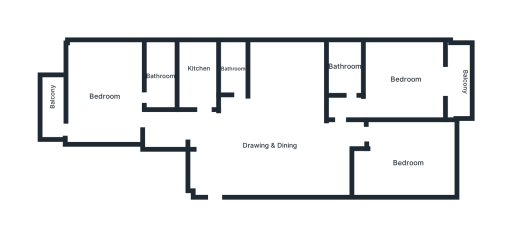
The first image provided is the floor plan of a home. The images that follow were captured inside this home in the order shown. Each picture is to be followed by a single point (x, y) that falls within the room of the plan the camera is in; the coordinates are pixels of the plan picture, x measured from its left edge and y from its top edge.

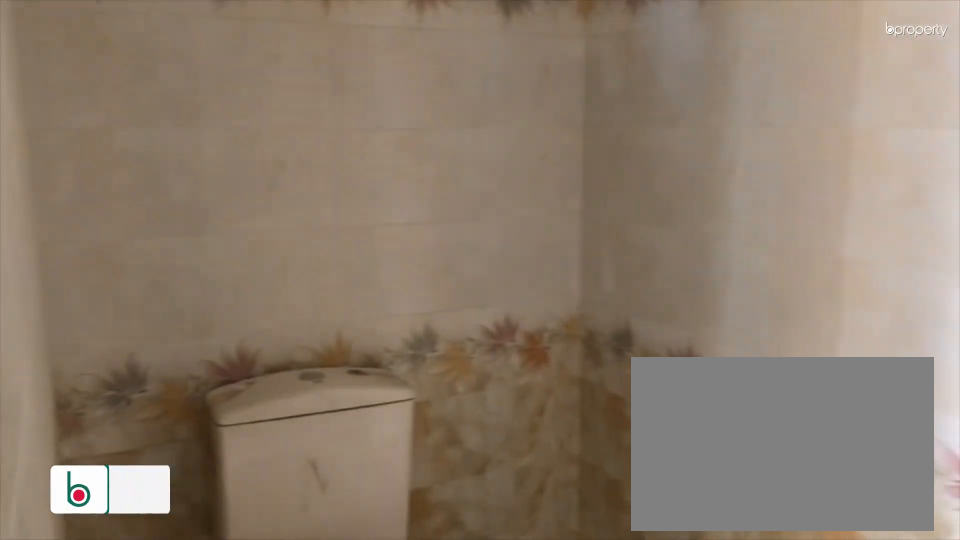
(162, 73)
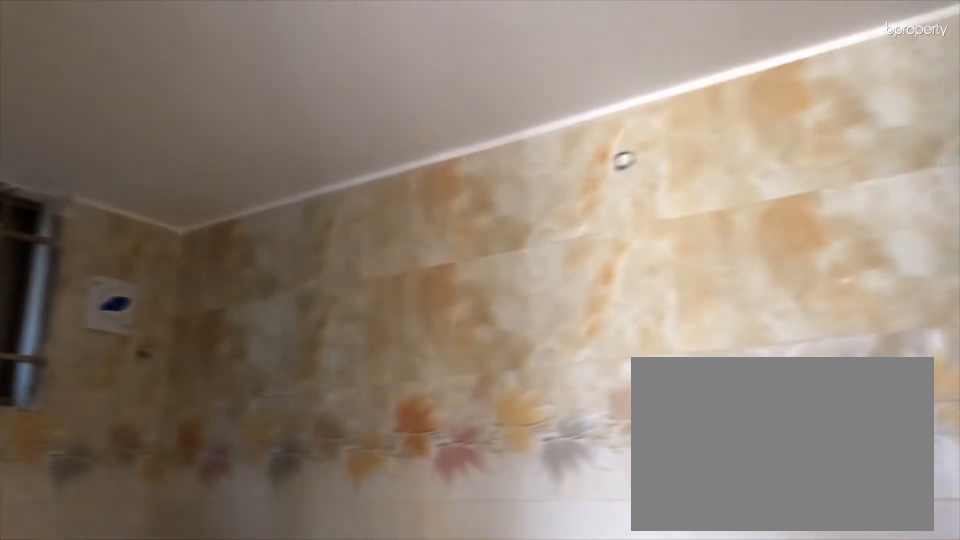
(162, 73)
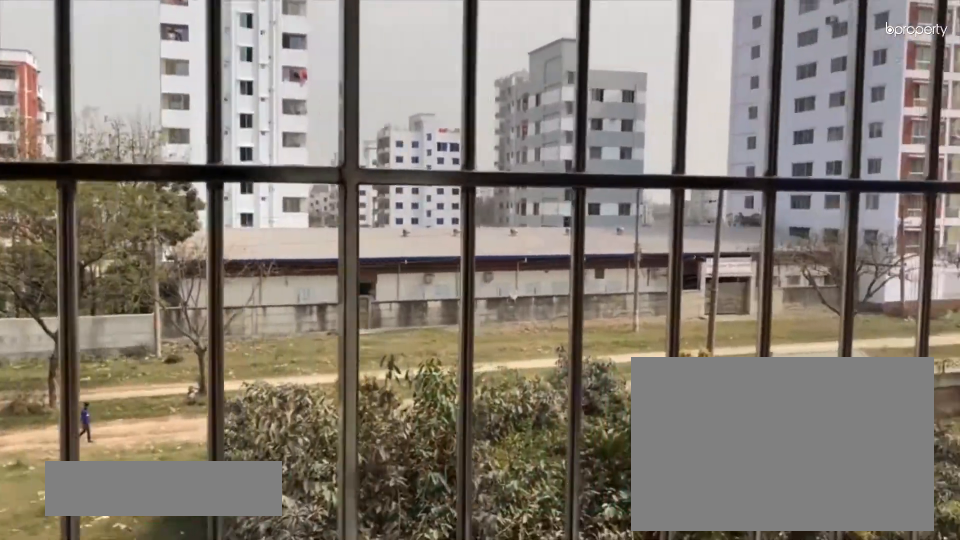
(51, 112)
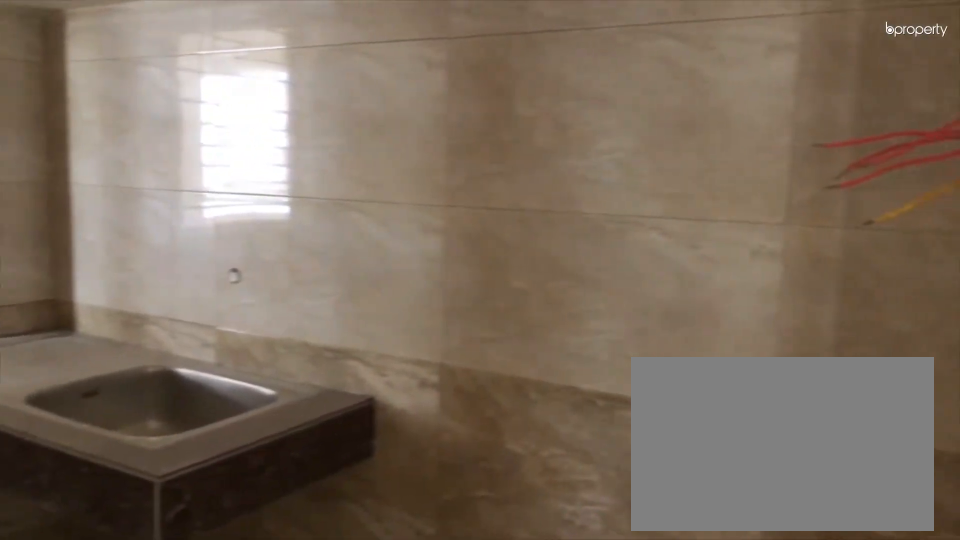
(201, 69)
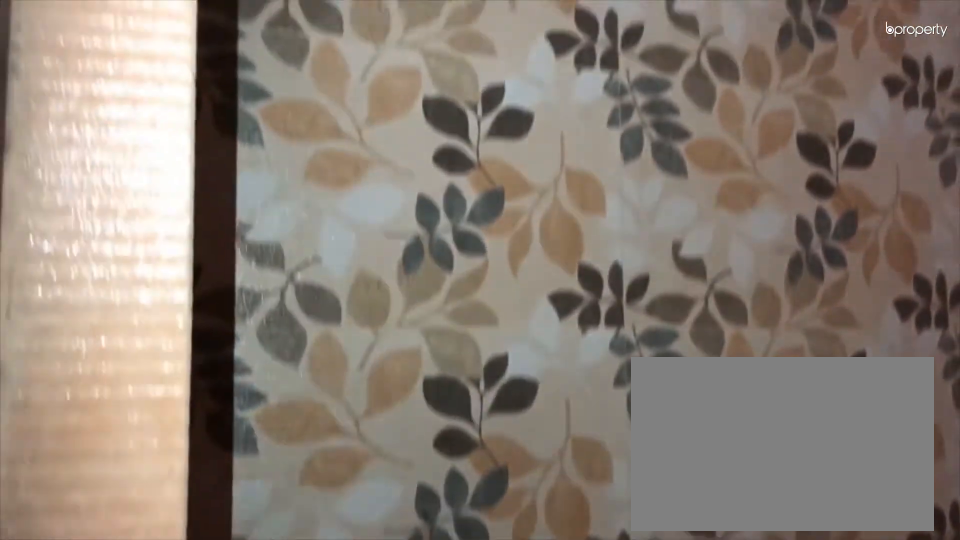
(236, 65)
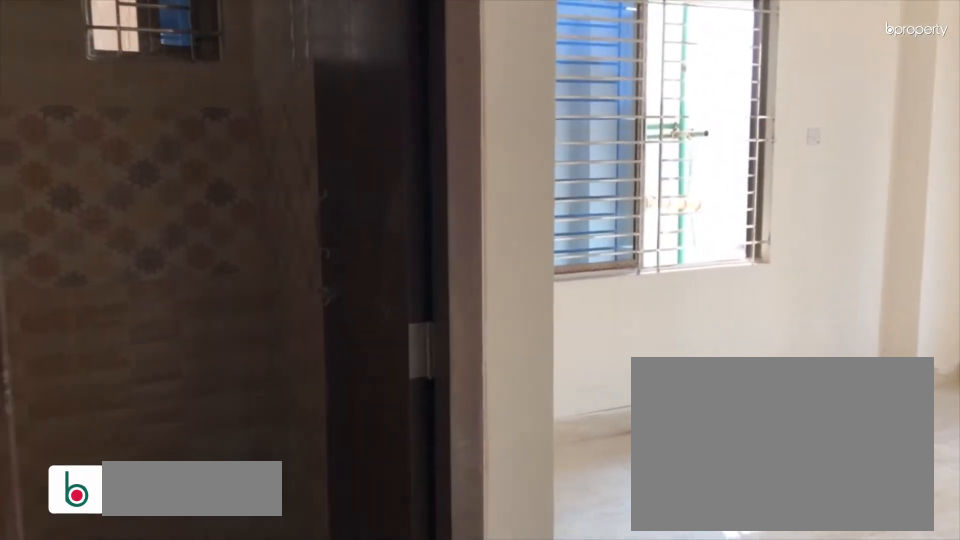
(351, 105)
